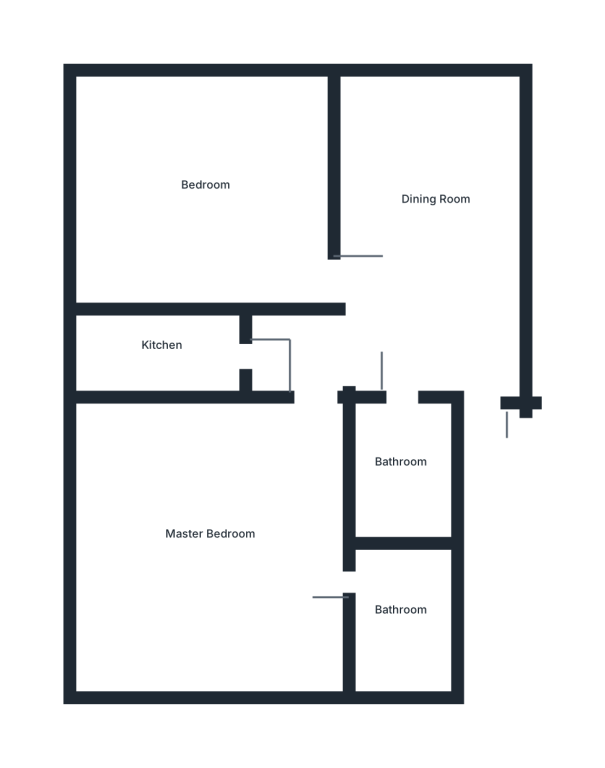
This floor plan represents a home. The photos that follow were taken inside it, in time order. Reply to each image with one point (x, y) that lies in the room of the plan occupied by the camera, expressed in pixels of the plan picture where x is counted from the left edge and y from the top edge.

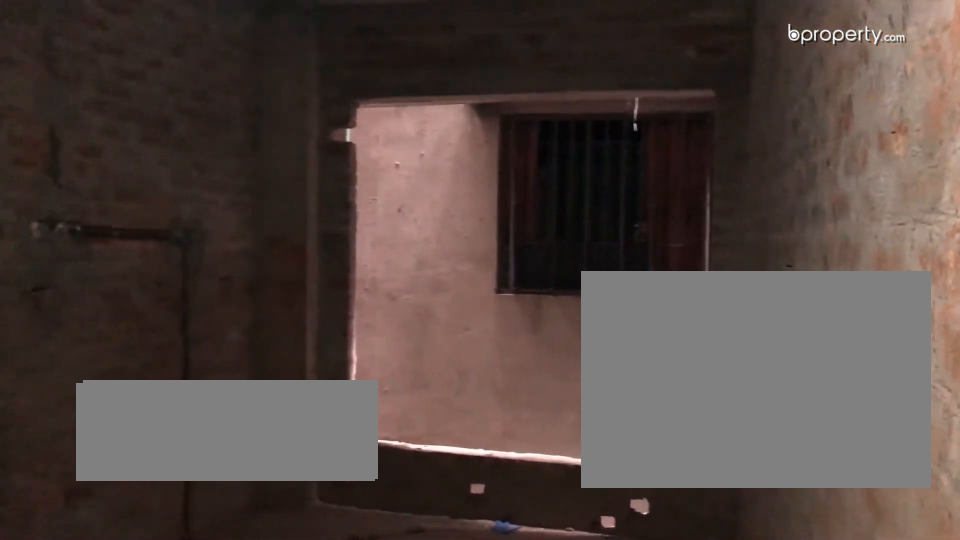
(430, 296)
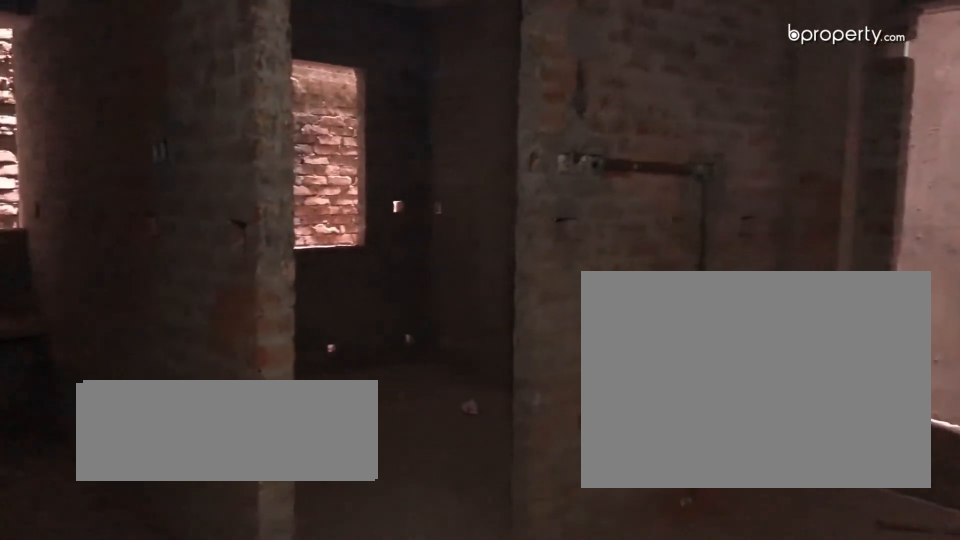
(430, 296)
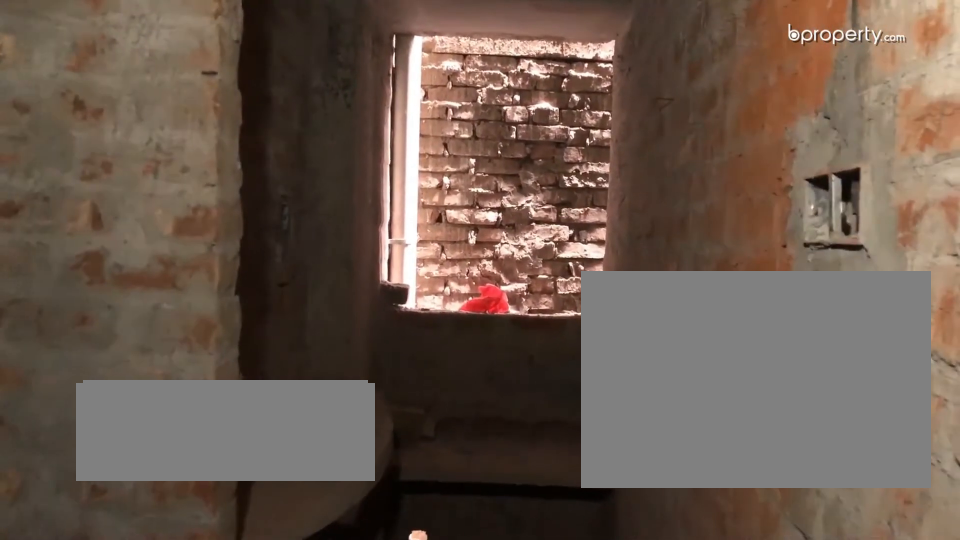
(181, 355)
